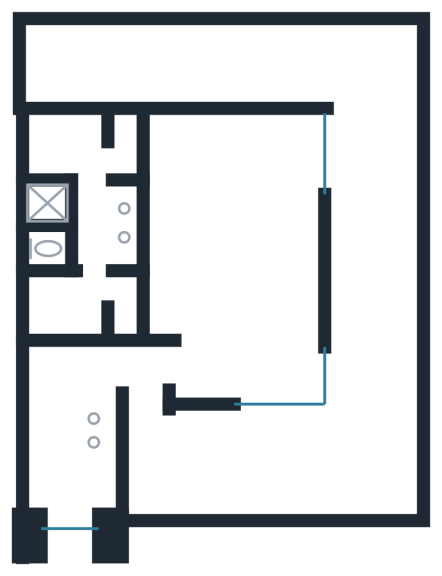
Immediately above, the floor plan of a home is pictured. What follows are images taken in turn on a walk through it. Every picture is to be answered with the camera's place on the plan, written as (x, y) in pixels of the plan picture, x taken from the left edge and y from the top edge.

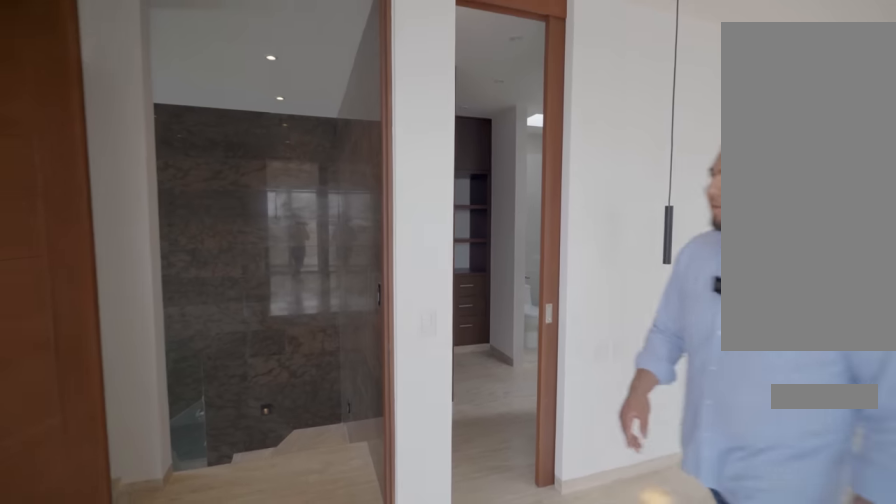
(197, 324)
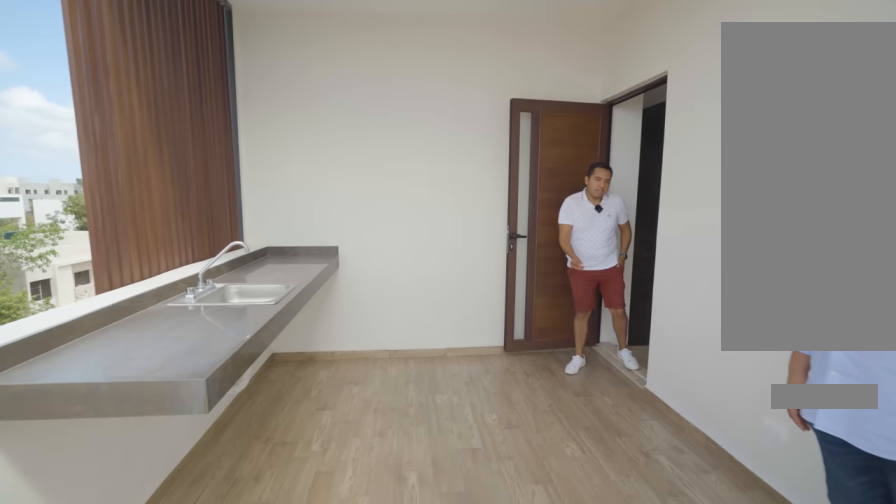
(193, 435)
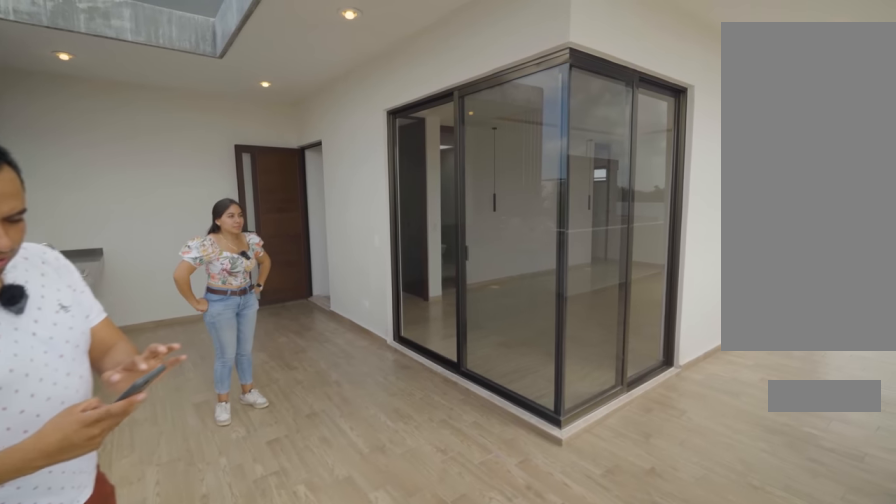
(297, 444)
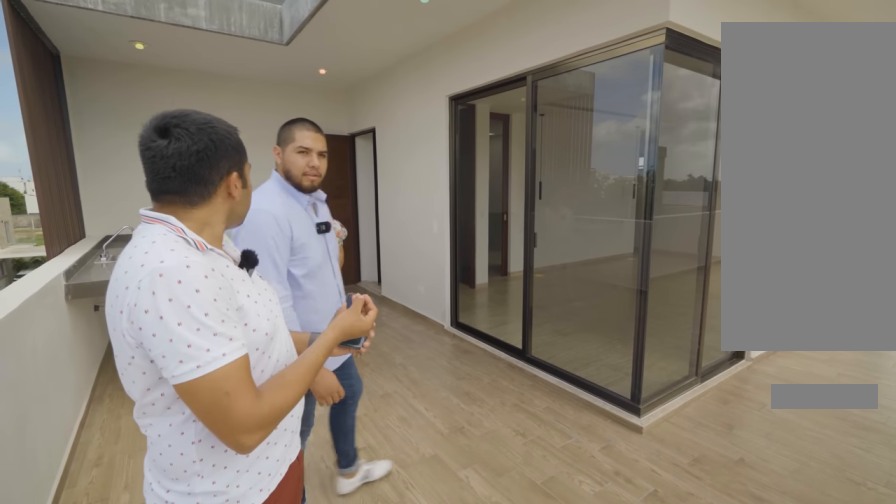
(354, 445)
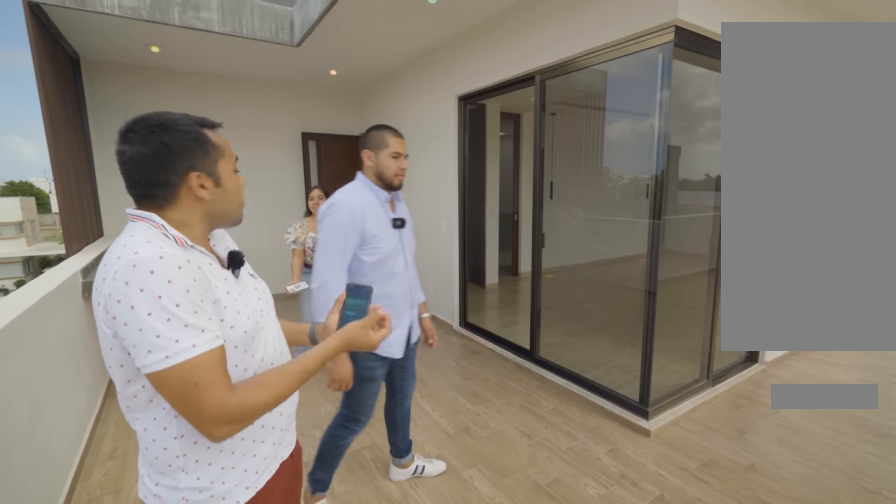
(354, 445)
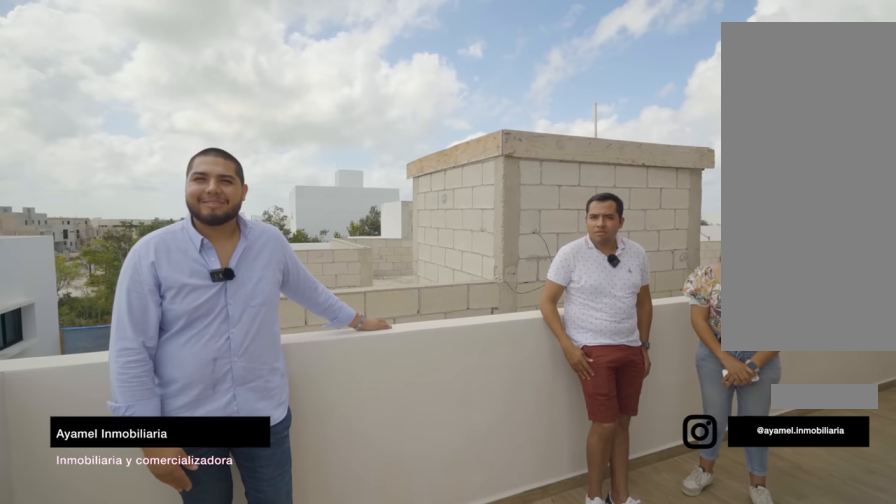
(342, 64)
